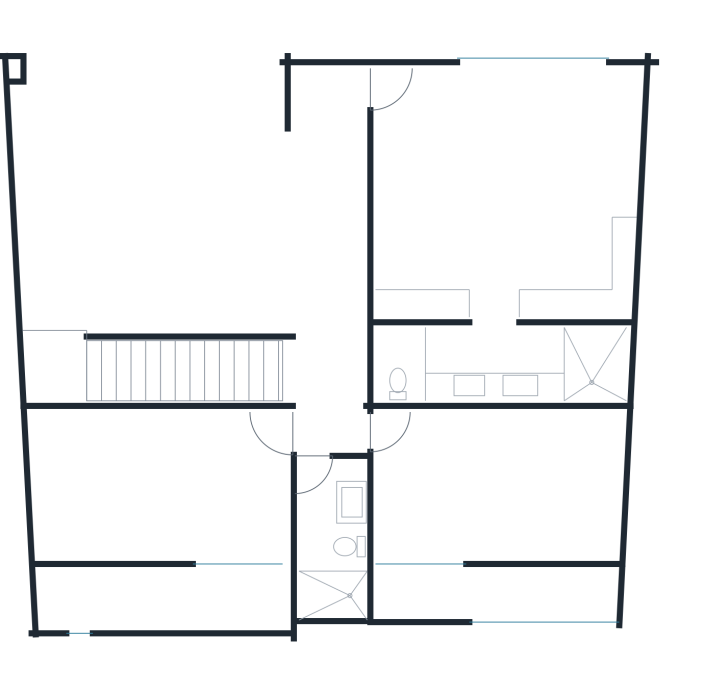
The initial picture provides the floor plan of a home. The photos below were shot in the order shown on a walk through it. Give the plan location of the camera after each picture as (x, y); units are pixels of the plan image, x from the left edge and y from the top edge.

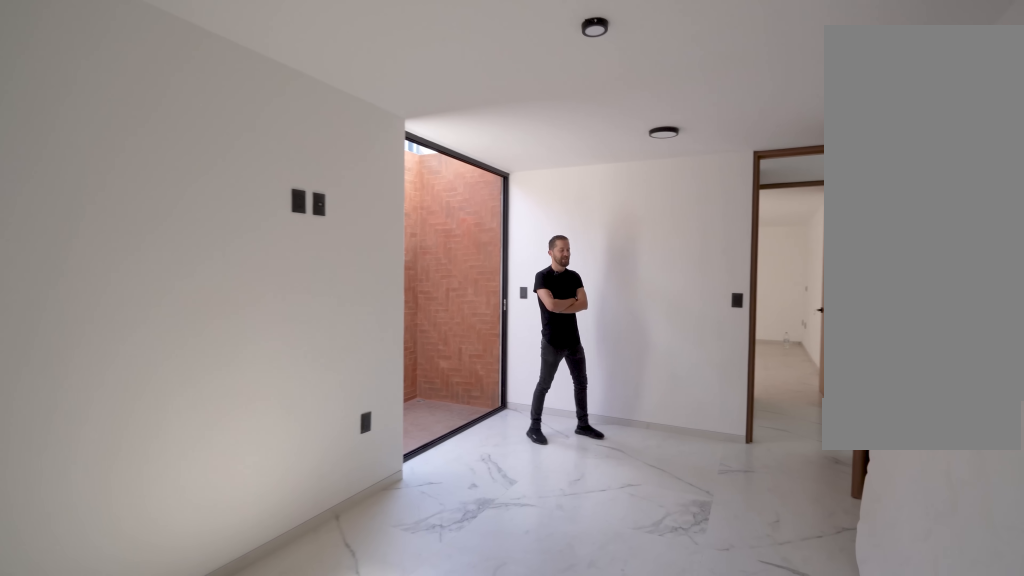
(574, 429)
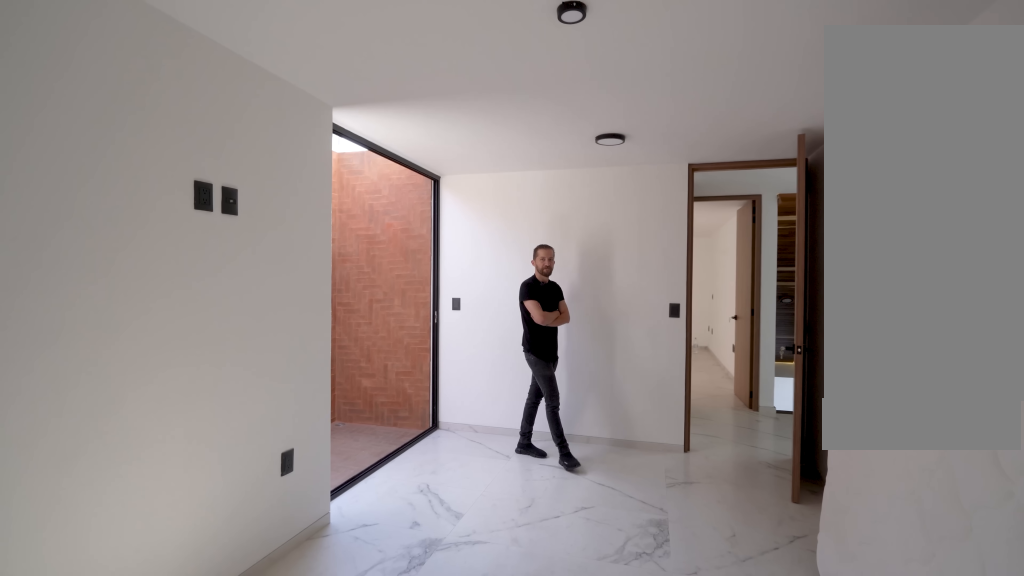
(576, 429)
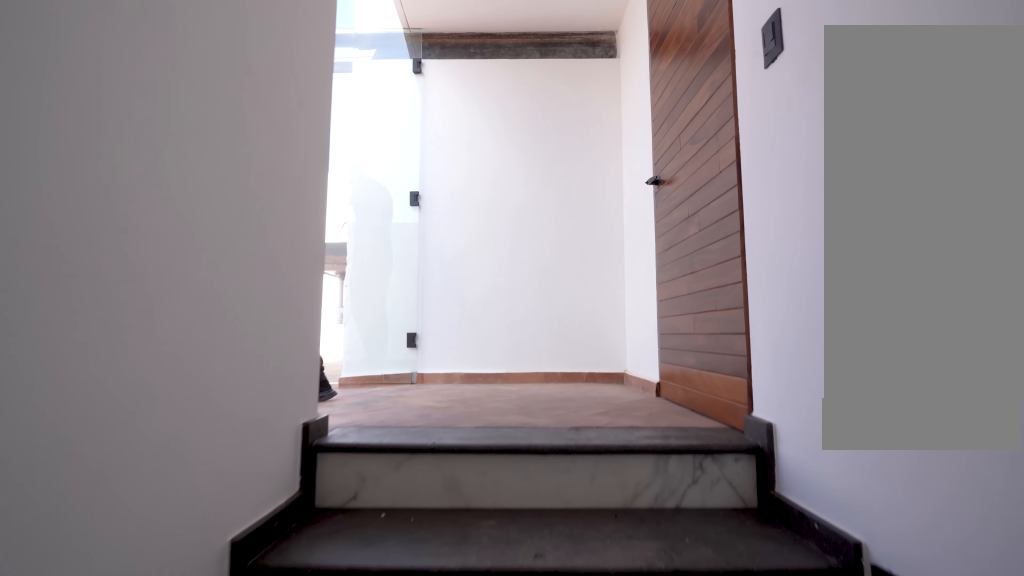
(174, 368)
